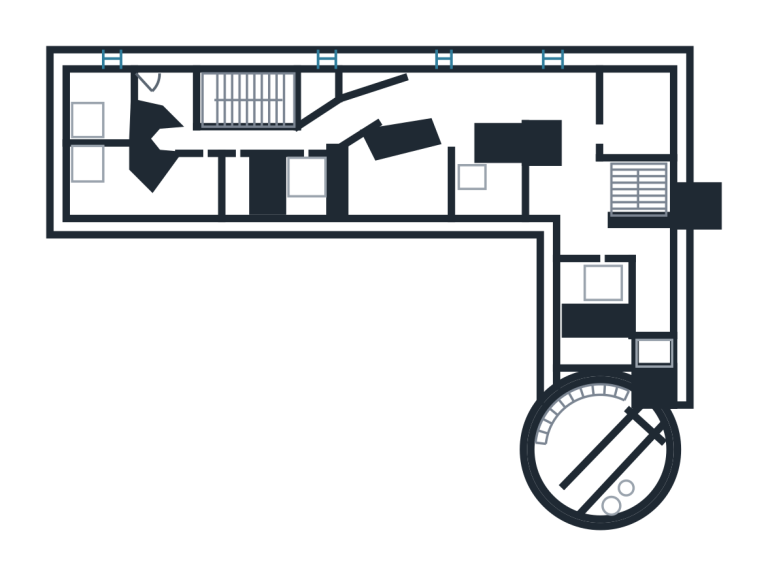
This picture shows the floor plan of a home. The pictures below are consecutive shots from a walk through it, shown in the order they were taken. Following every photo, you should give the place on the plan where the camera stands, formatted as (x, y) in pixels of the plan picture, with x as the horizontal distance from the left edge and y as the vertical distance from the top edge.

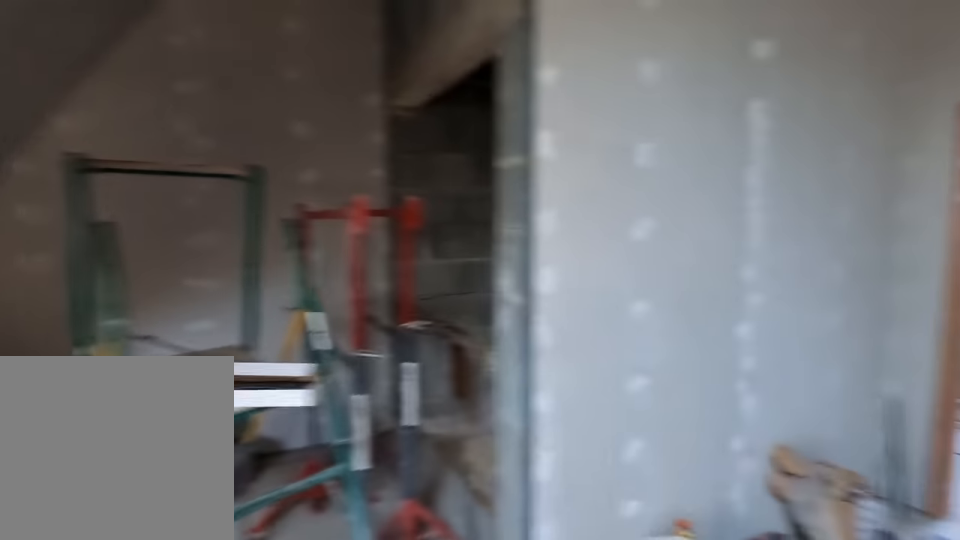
(590, 175)
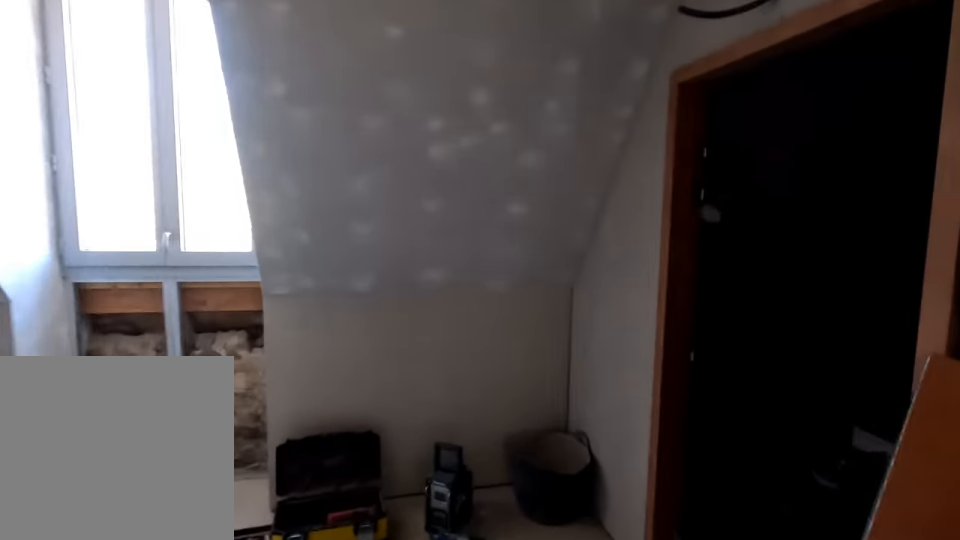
(583, 131)
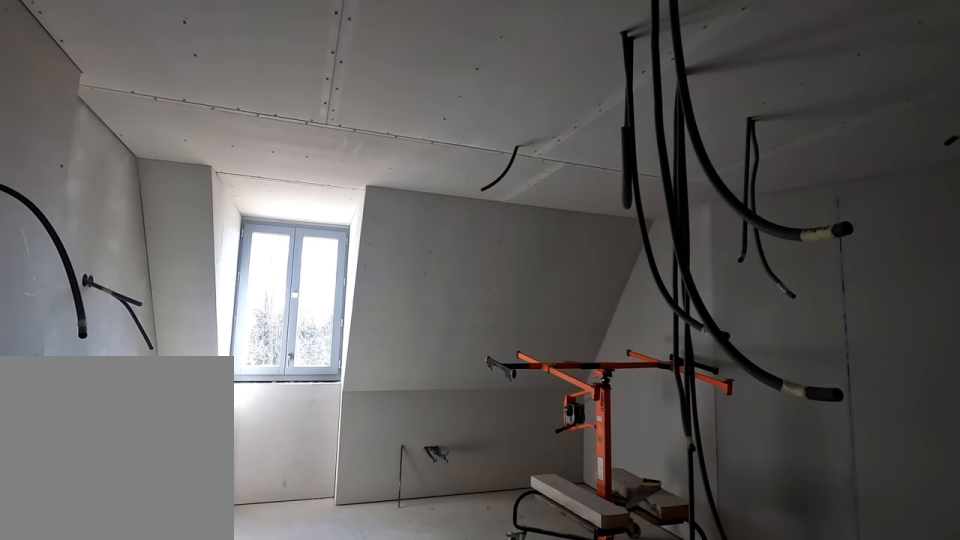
(504, 119)
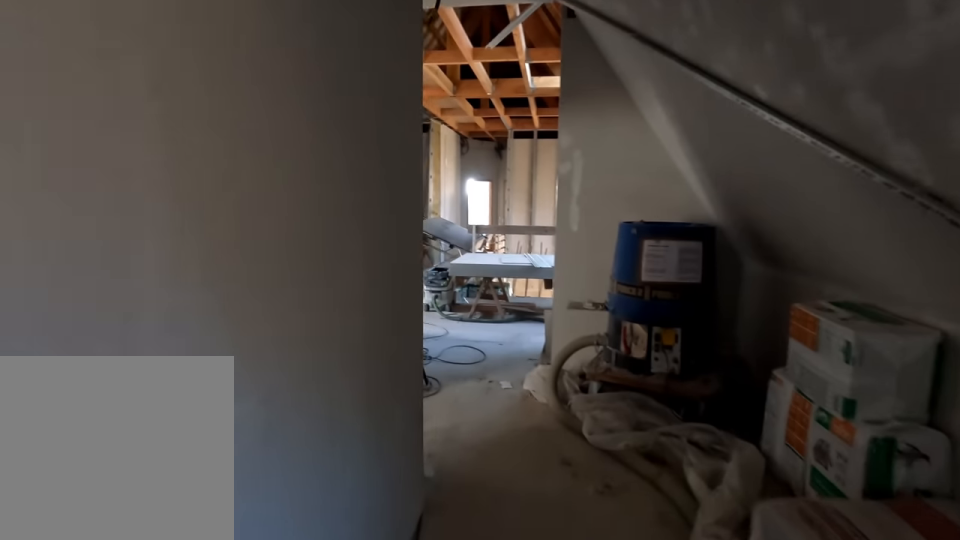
(396, 98)
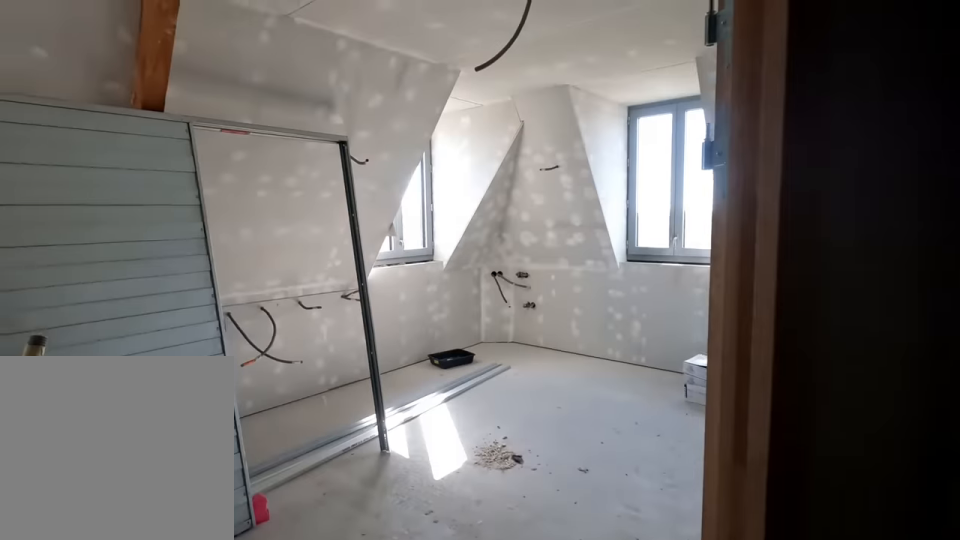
(162, 145)
